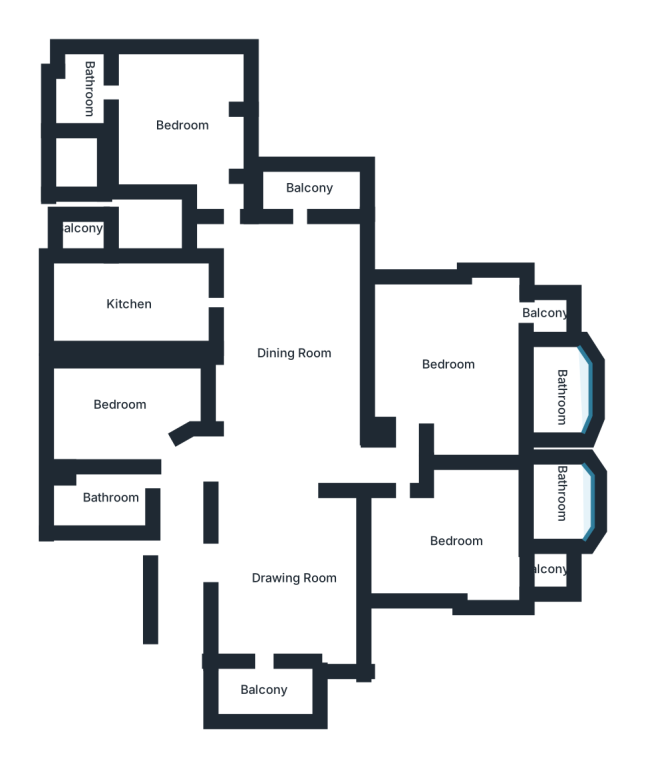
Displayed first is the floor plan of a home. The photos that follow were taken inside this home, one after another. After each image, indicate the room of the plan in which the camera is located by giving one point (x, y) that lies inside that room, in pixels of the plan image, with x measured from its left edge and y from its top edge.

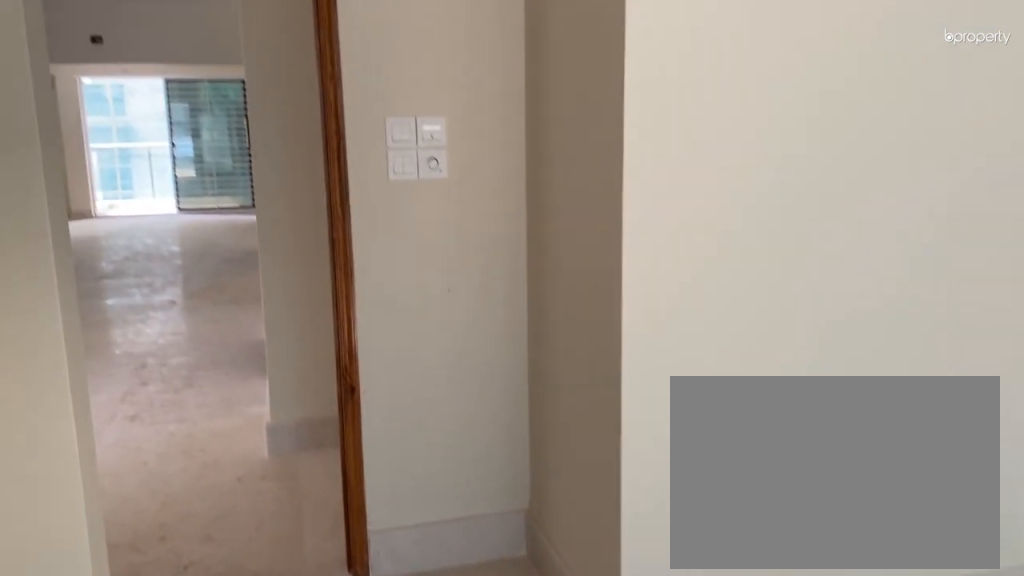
(184, 124)
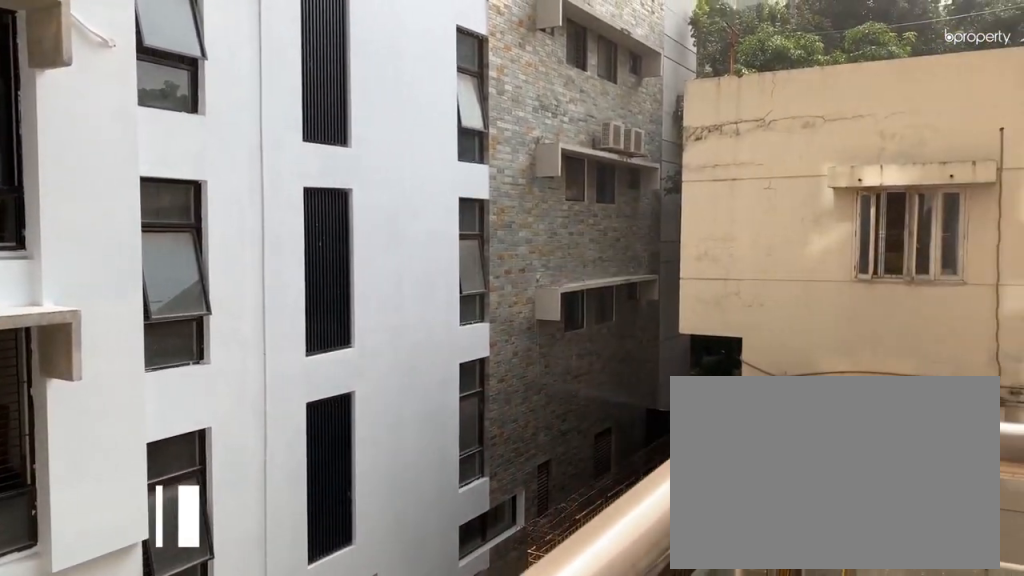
(307, 195)
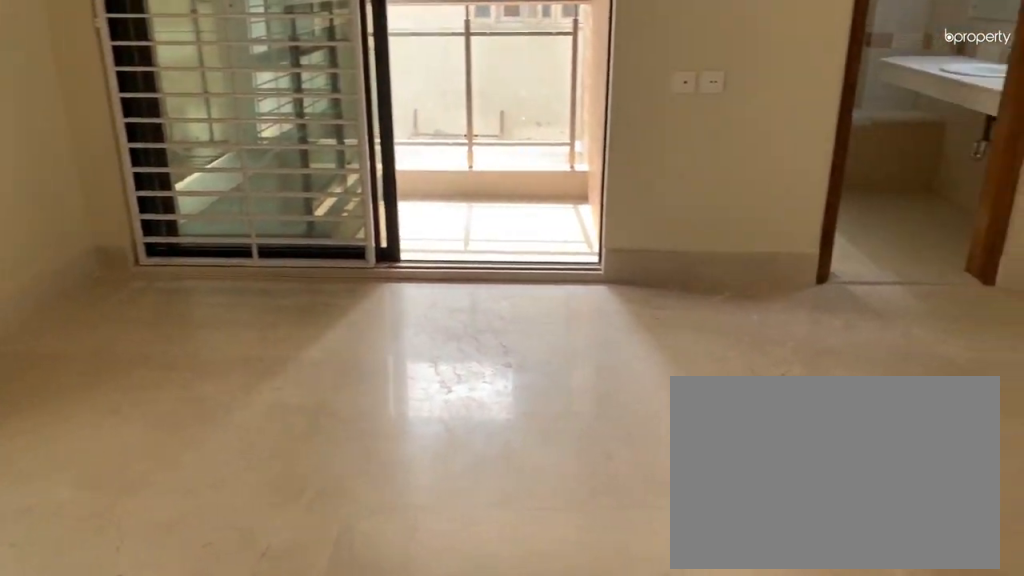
(451, 365)
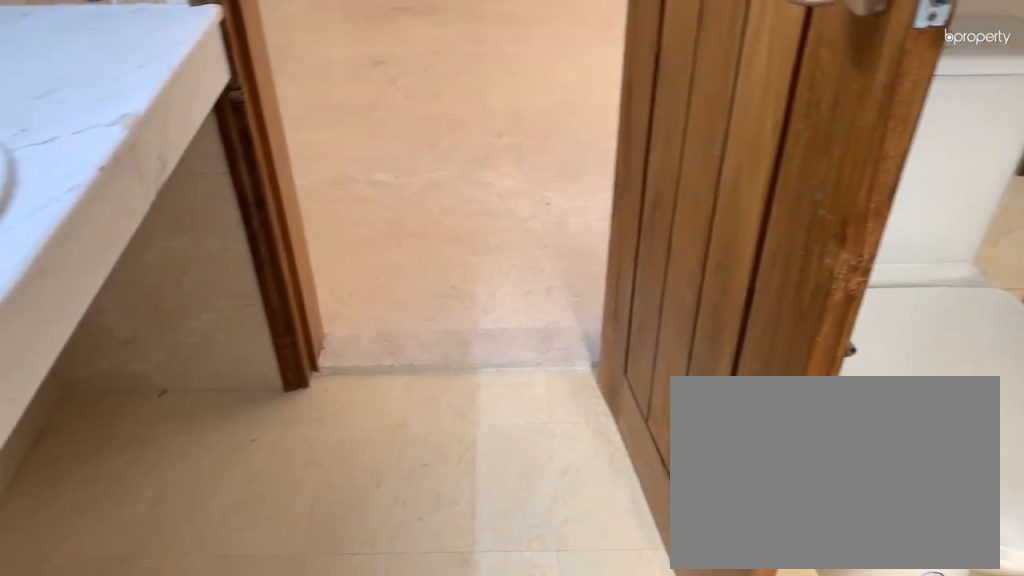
(555, 396)
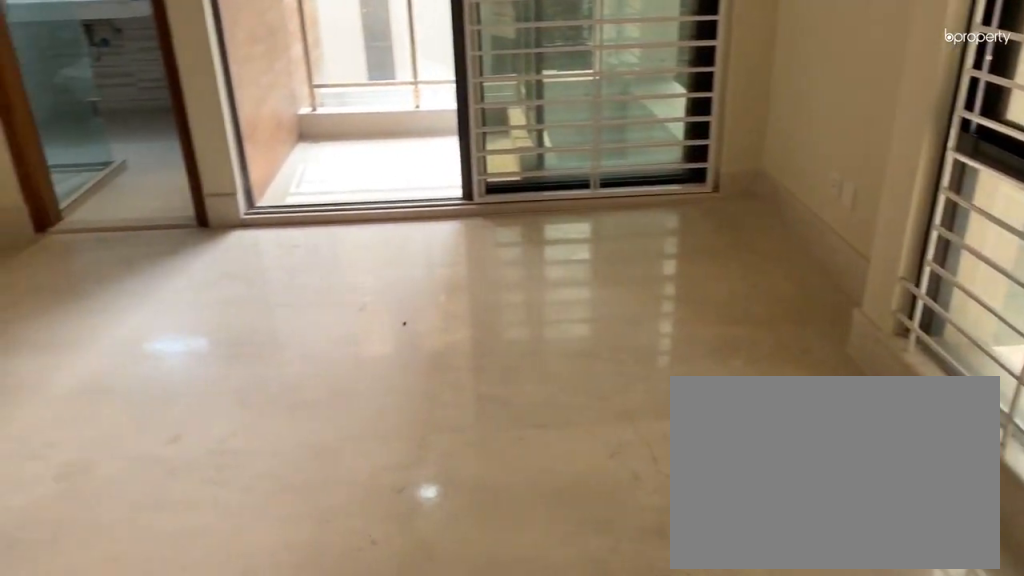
(460, 540)
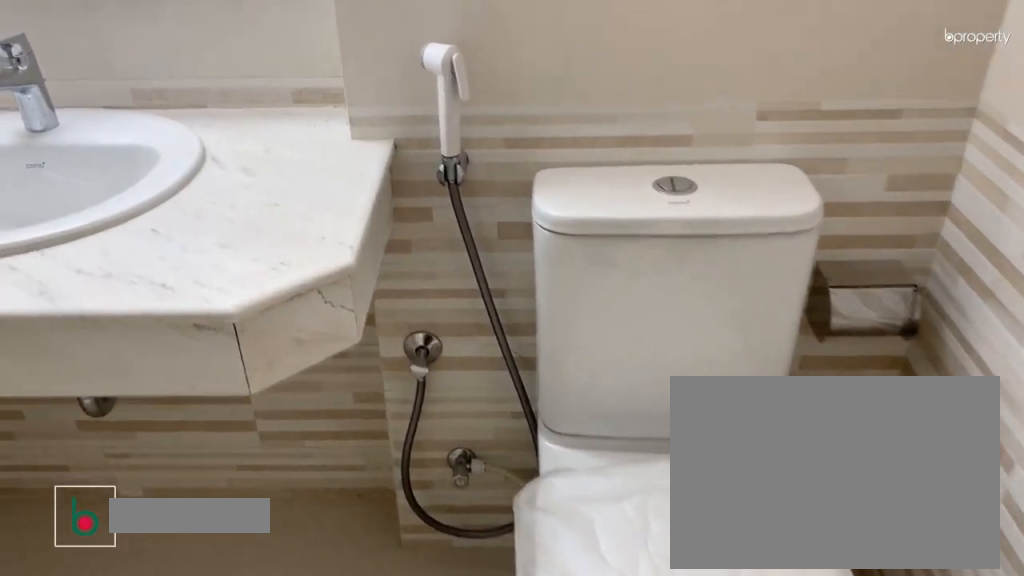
(560, 494)
